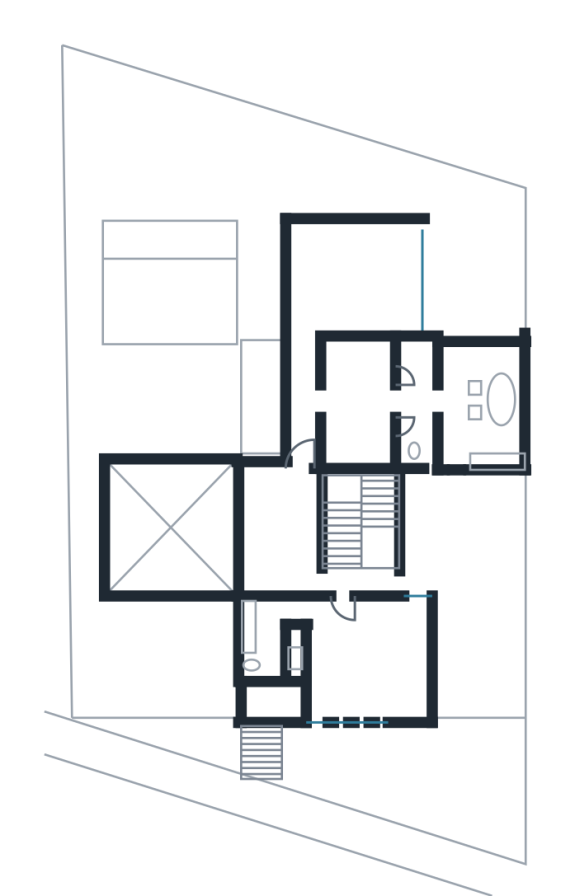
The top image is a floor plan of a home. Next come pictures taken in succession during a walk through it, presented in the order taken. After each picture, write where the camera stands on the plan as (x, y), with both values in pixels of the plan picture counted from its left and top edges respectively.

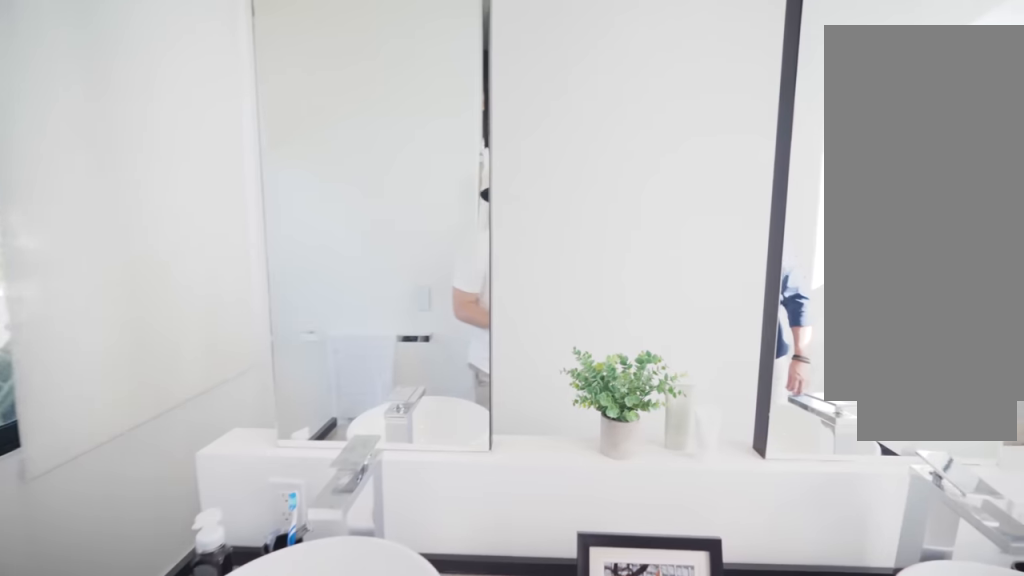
(443, 401)
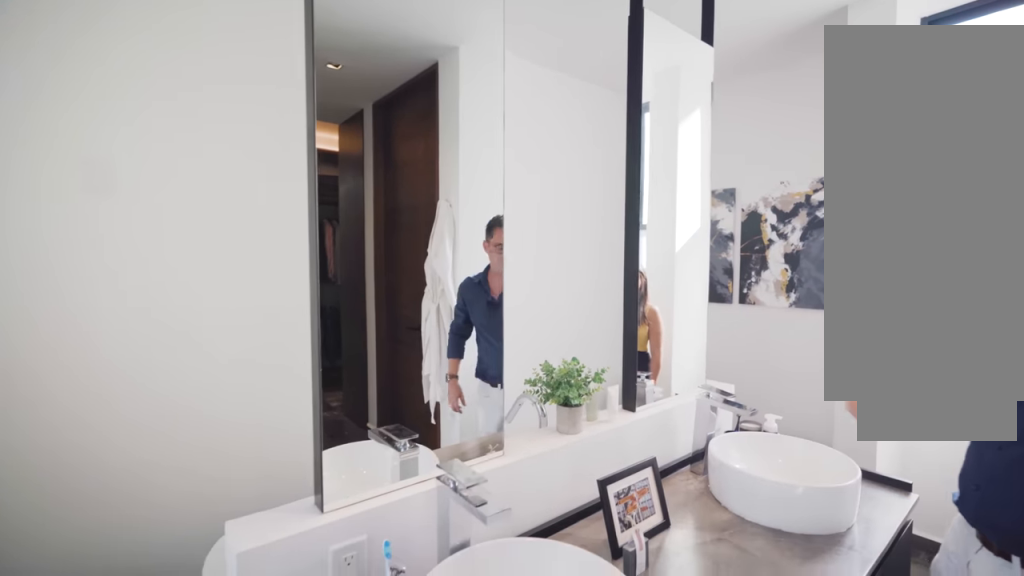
(449, 386)
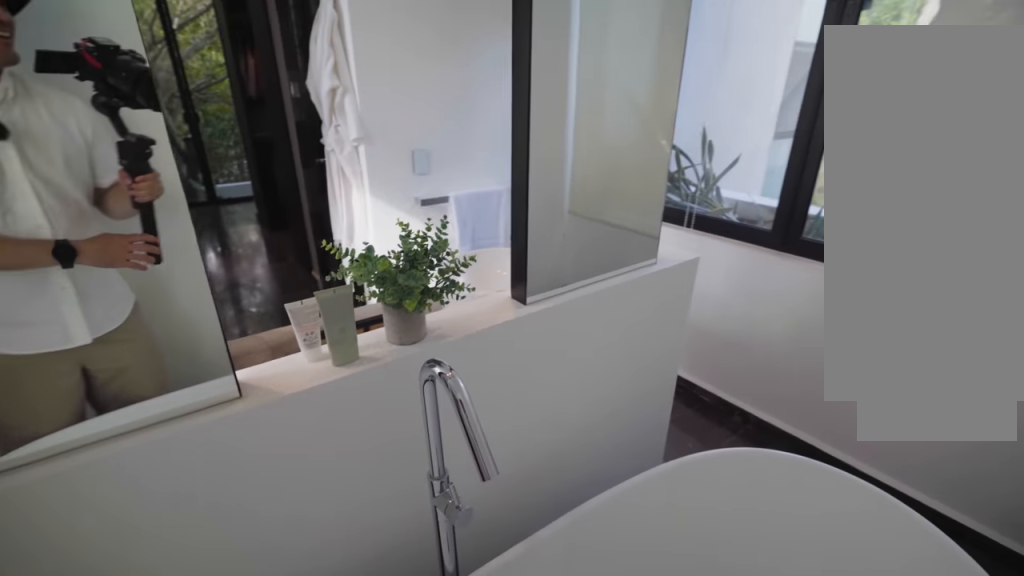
(499, 383)
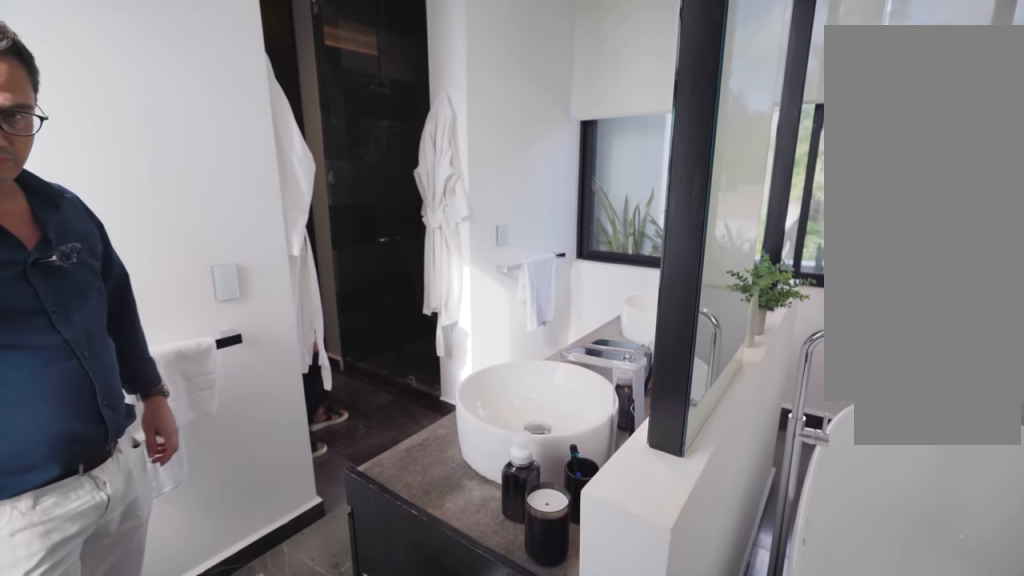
(471, 450)
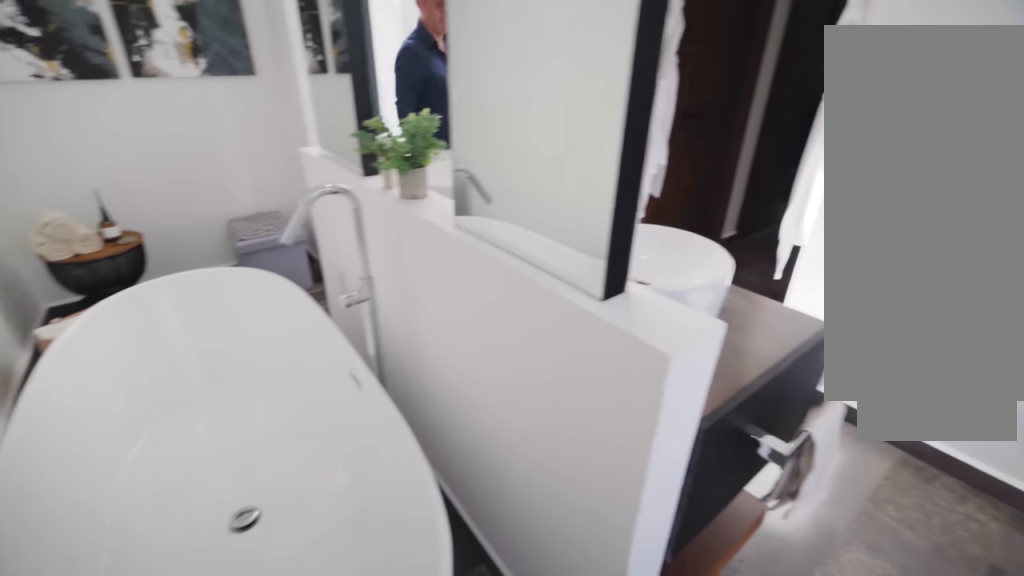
(494, 366)
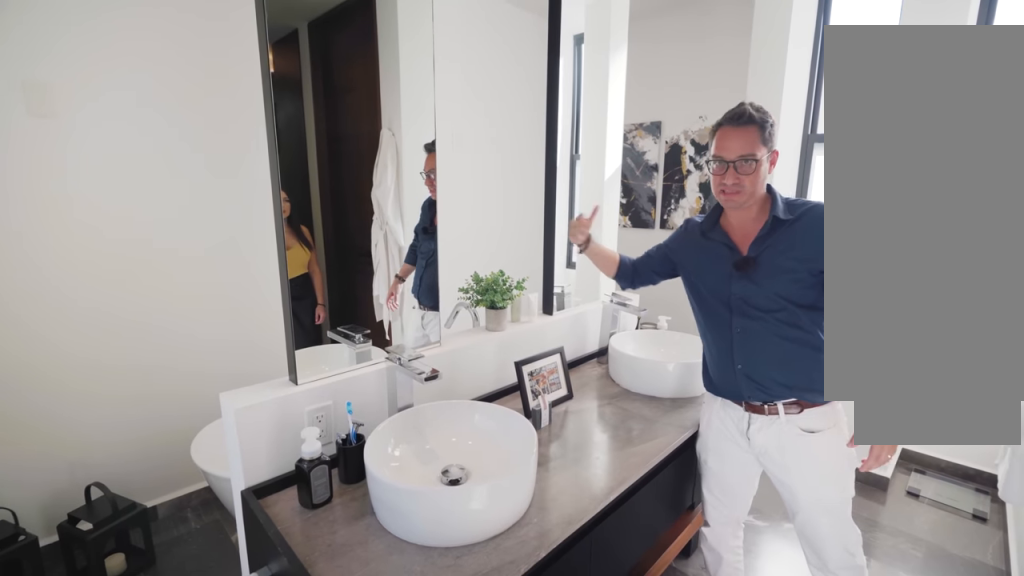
(453, 378)
